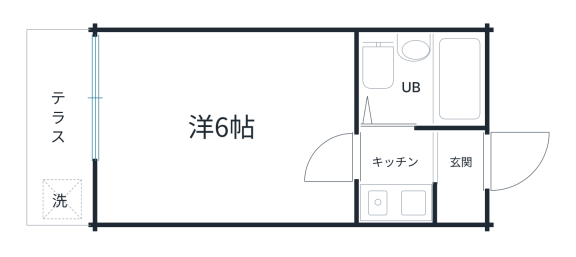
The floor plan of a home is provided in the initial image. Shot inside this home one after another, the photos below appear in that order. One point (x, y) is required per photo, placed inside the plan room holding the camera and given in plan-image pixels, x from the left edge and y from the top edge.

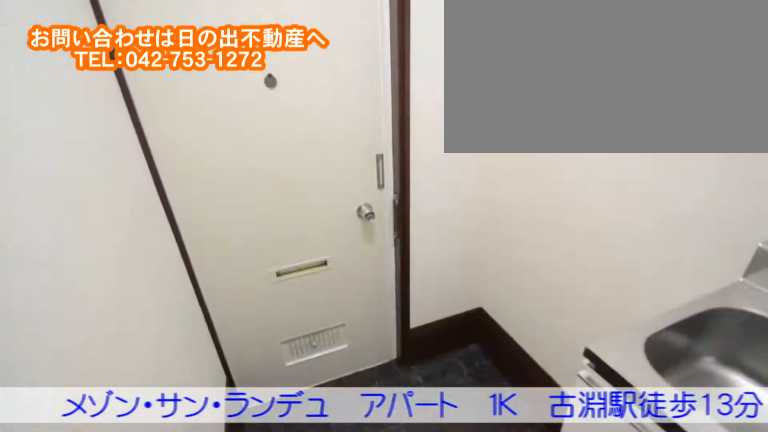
(441, 160)
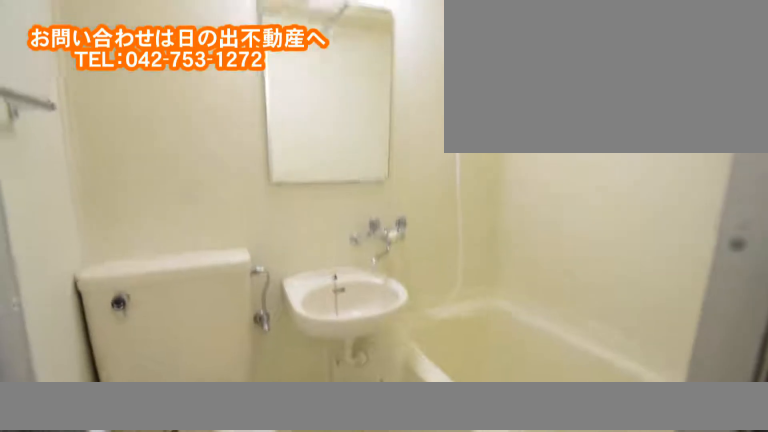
(448, 82)
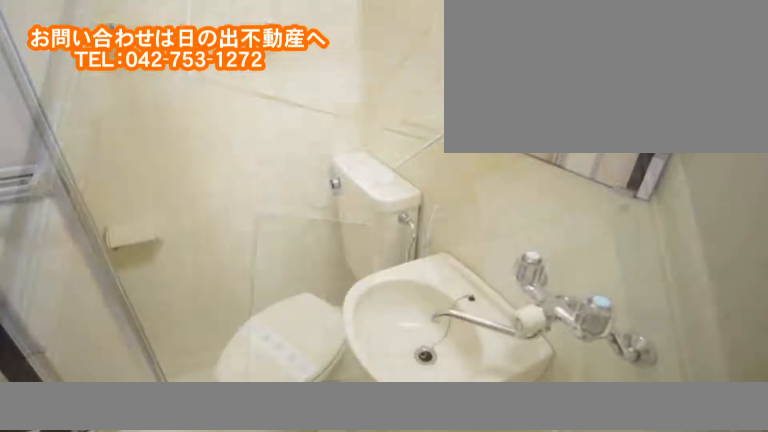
(448, 82)
